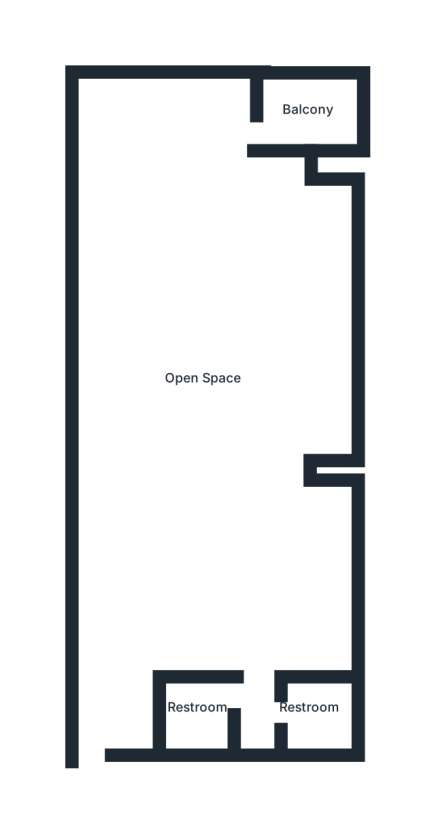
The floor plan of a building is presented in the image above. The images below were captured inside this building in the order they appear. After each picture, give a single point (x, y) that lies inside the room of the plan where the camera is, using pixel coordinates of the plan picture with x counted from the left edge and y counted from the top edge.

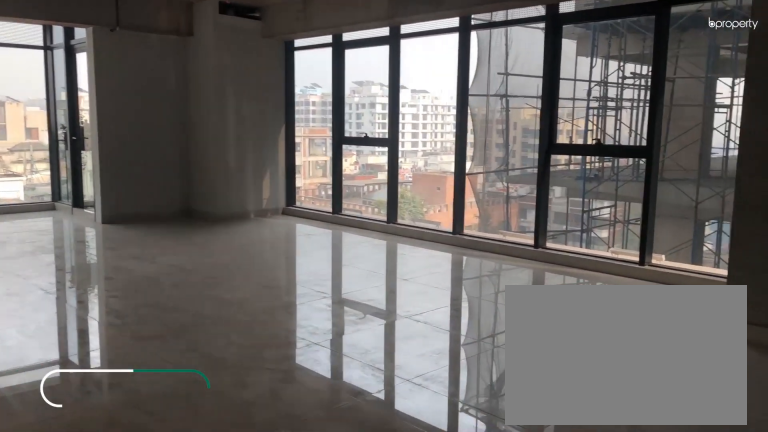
(212, 409)
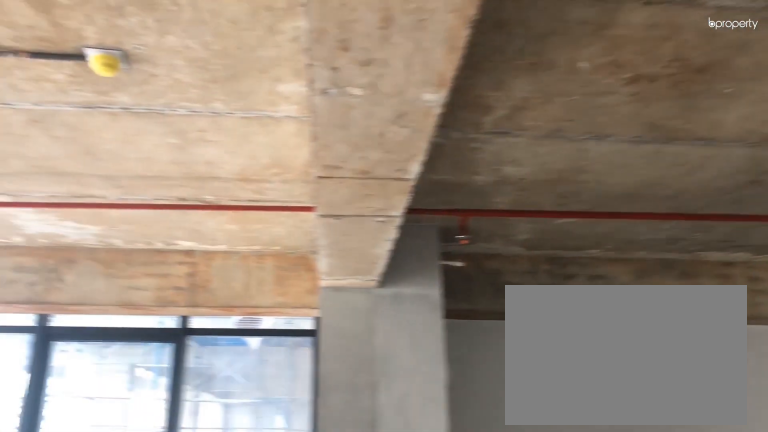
(212, 409)
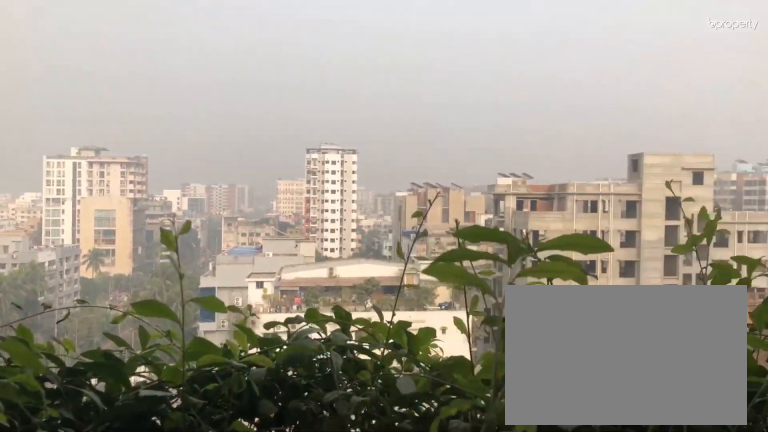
(313, 111)
